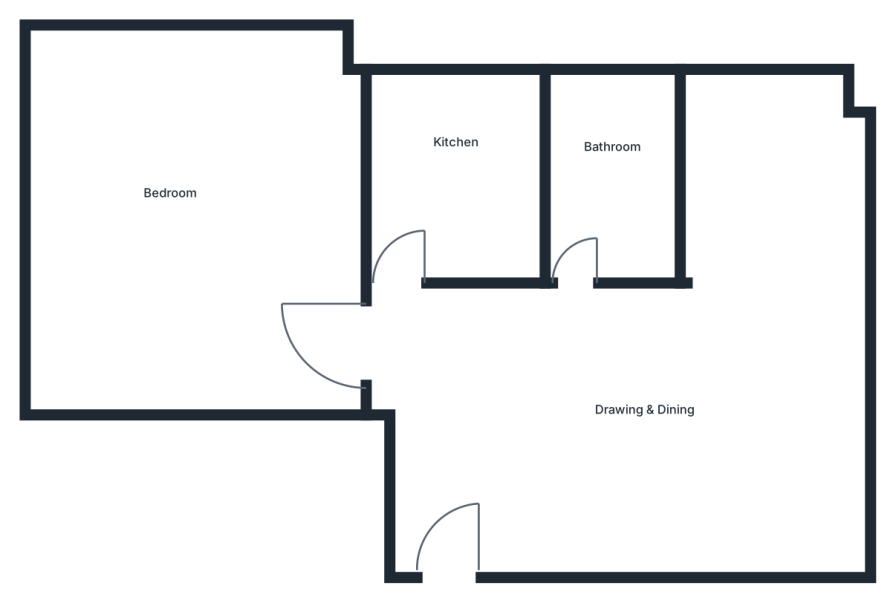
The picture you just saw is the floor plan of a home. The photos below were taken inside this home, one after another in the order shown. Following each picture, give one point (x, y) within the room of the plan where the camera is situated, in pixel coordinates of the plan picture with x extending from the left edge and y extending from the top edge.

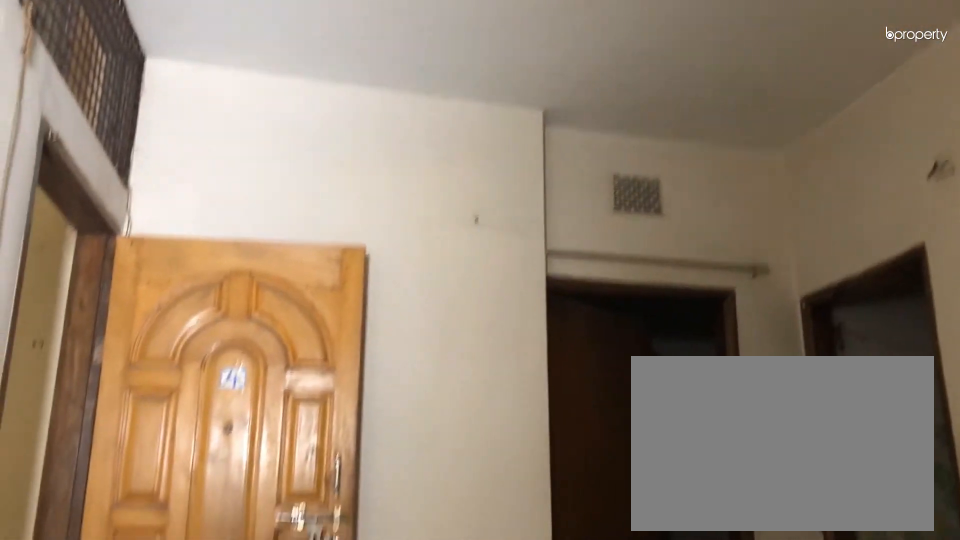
(626, 420)
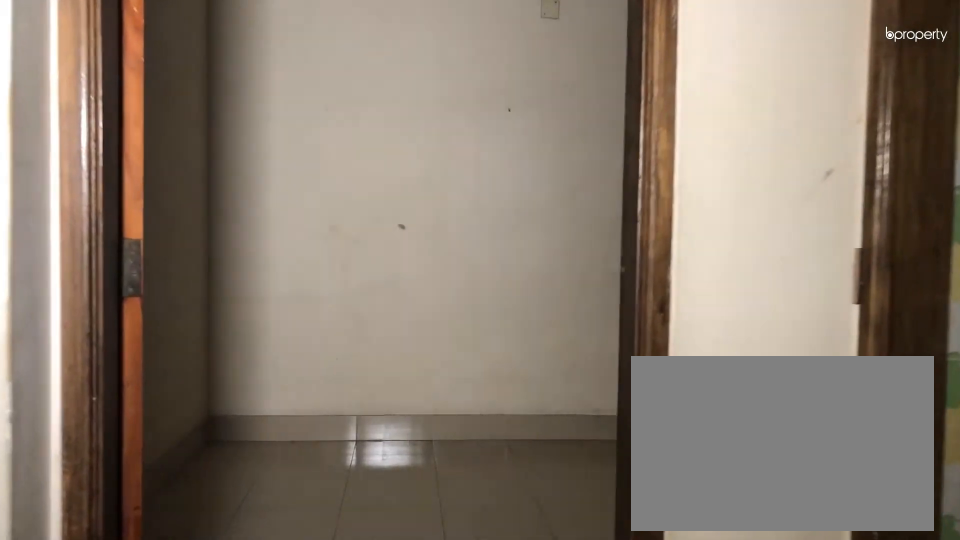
(347, 331)
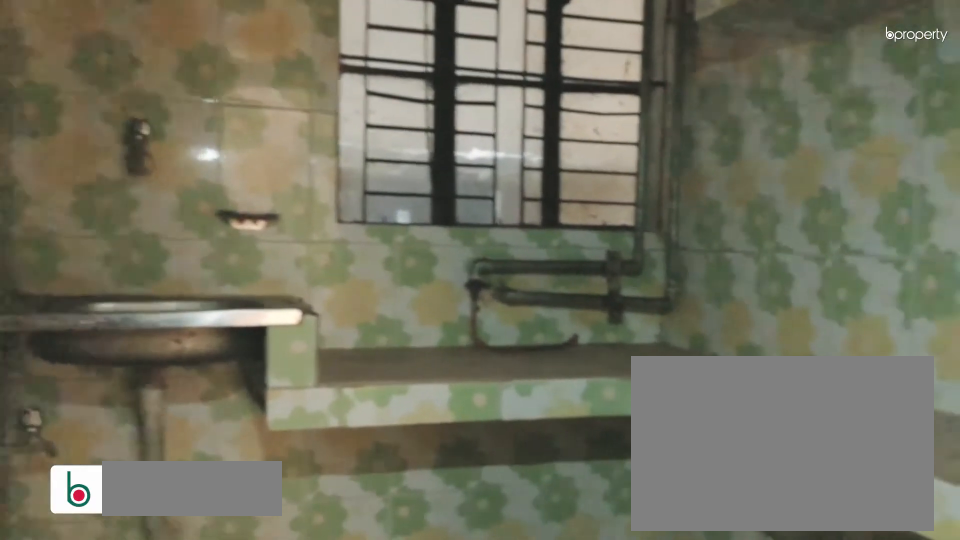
(461, 170)
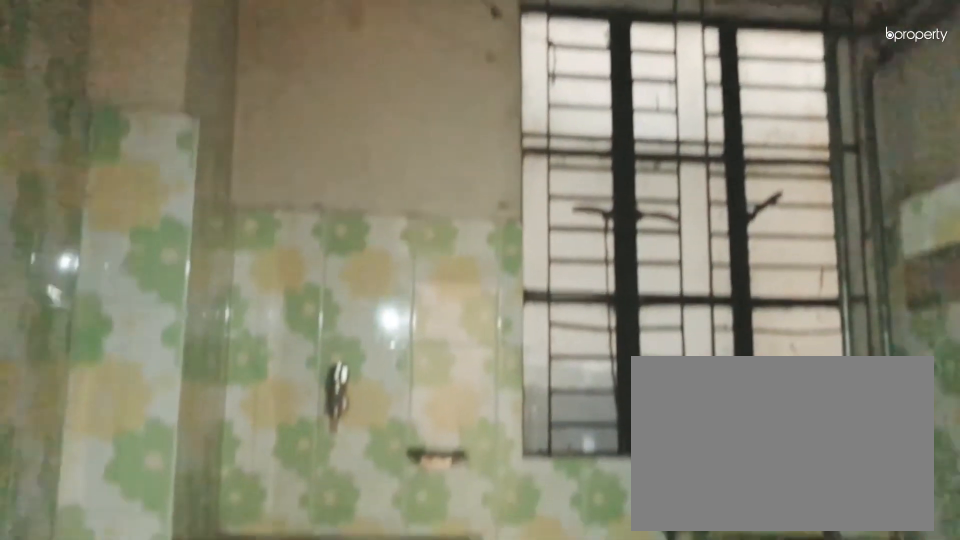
(461, 170)
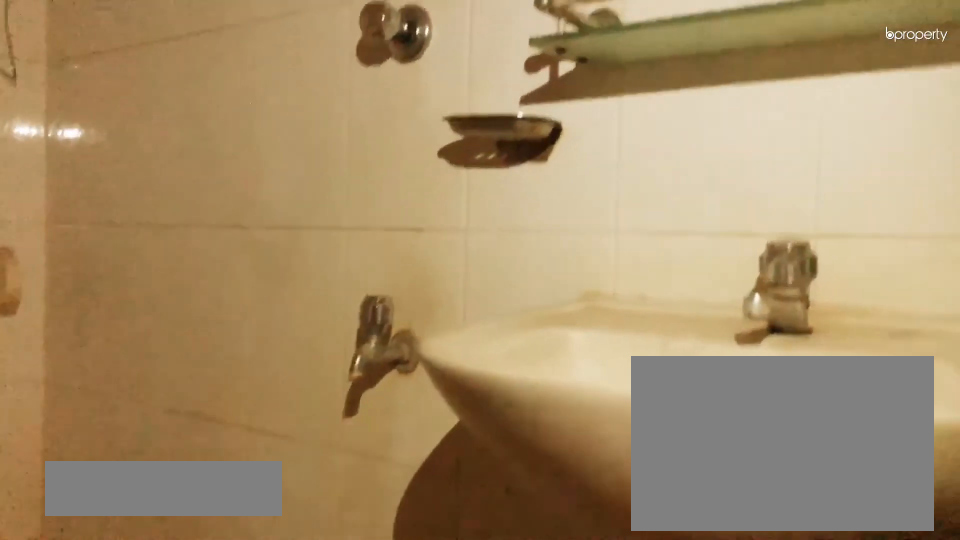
(606, 165)
